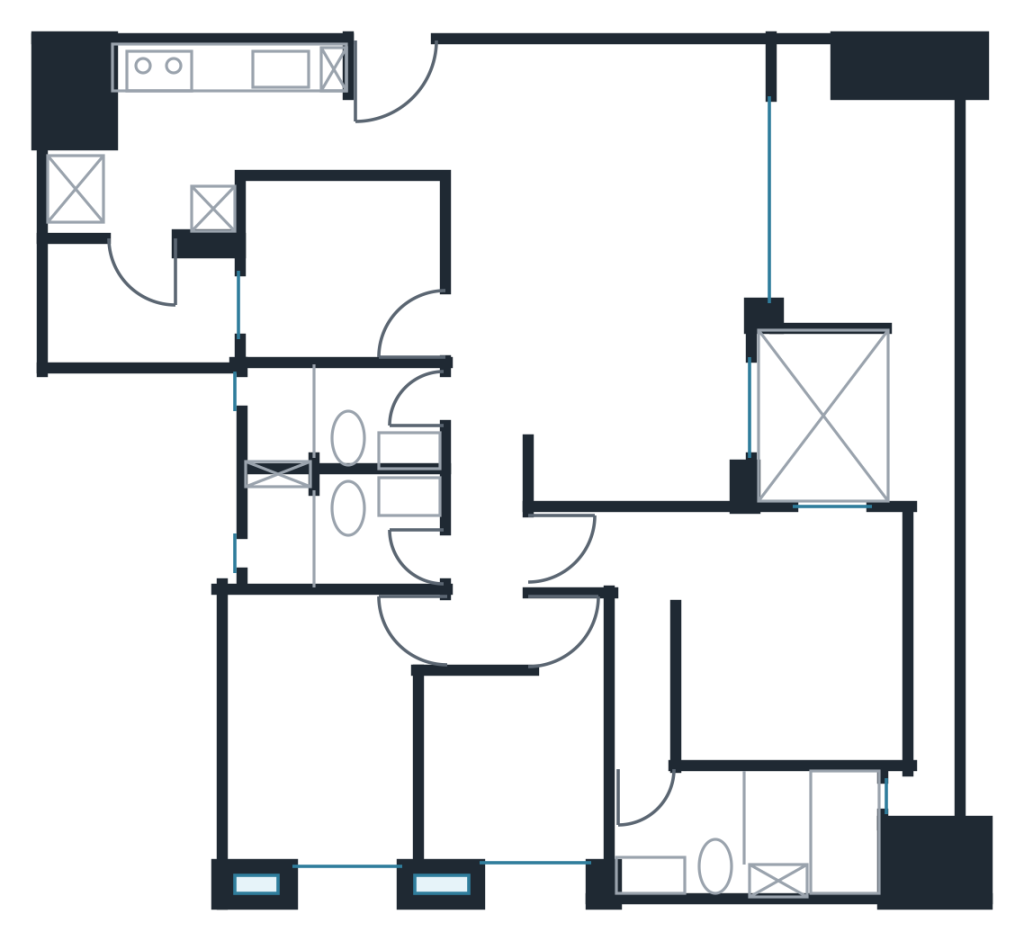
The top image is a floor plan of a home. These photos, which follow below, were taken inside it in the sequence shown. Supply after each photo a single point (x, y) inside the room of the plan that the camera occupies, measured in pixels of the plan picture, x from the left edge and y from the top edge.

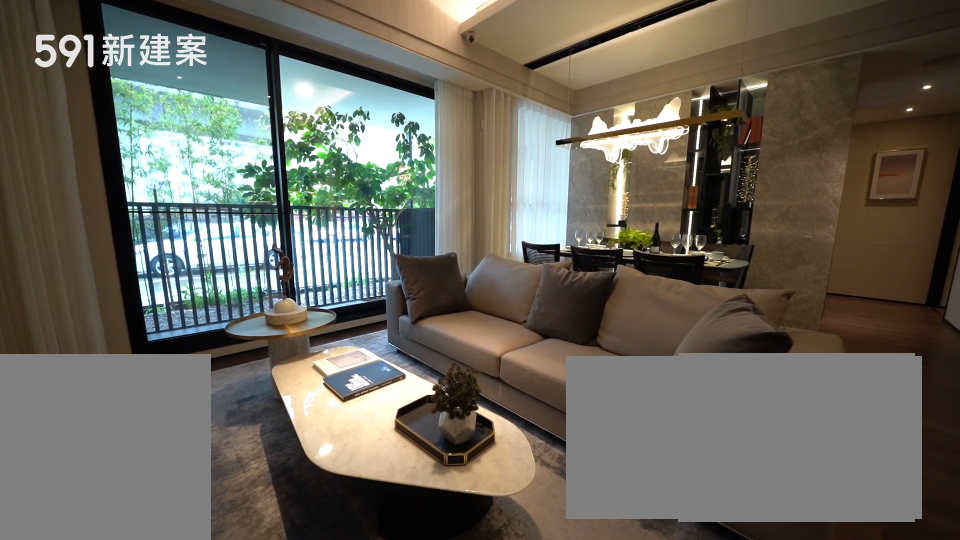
(617, 170)
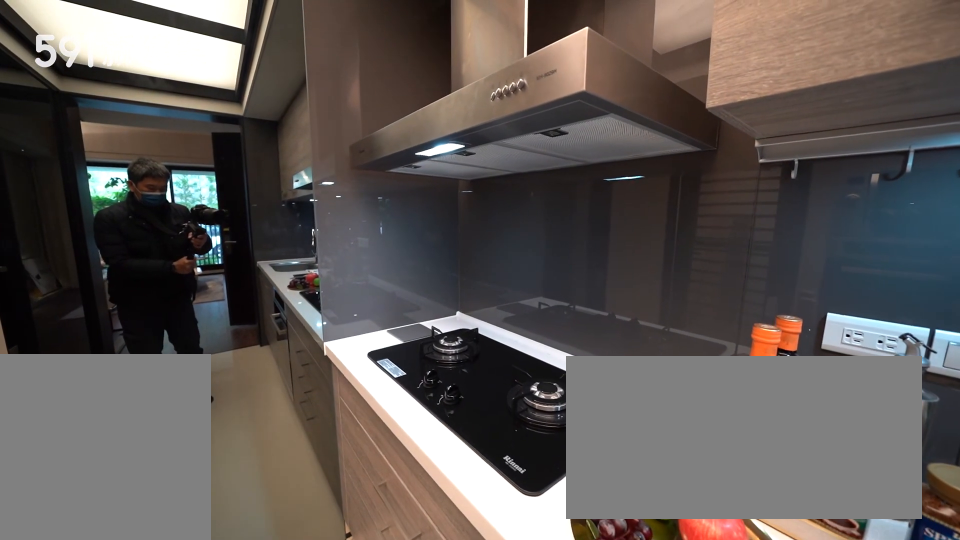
(221, 108)
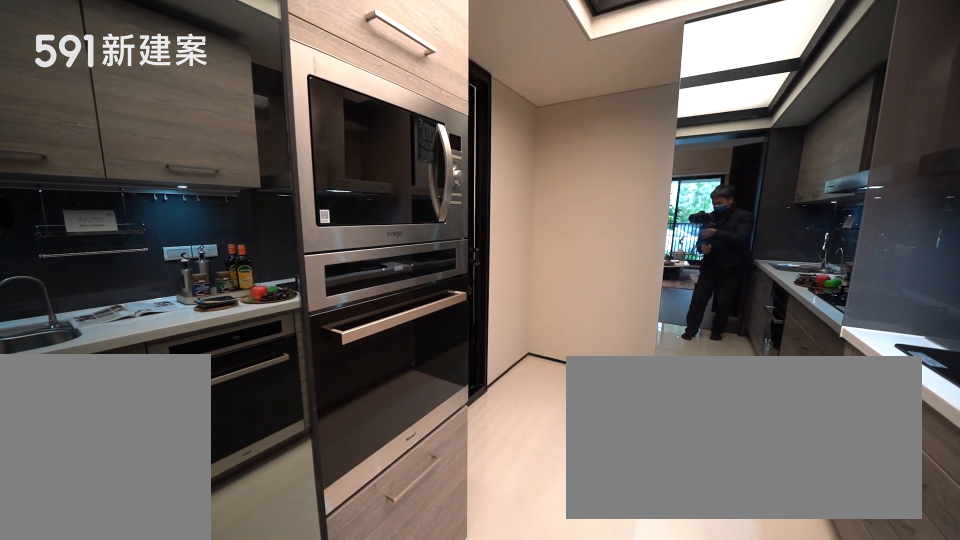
(221, 108)
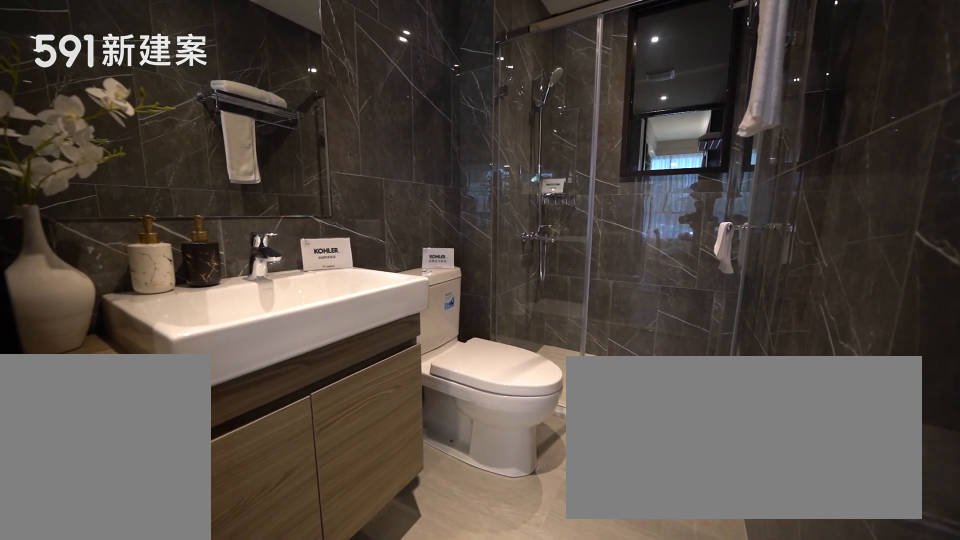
(333, 420)
